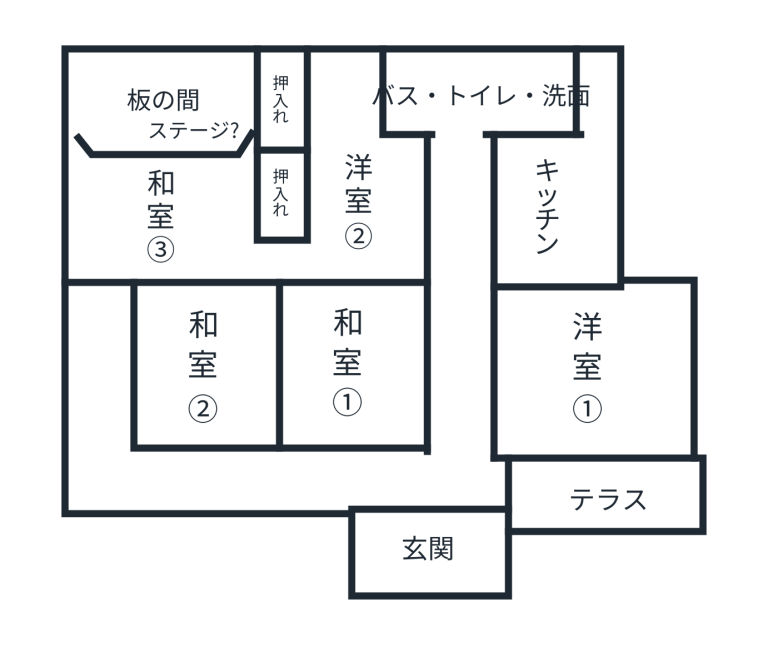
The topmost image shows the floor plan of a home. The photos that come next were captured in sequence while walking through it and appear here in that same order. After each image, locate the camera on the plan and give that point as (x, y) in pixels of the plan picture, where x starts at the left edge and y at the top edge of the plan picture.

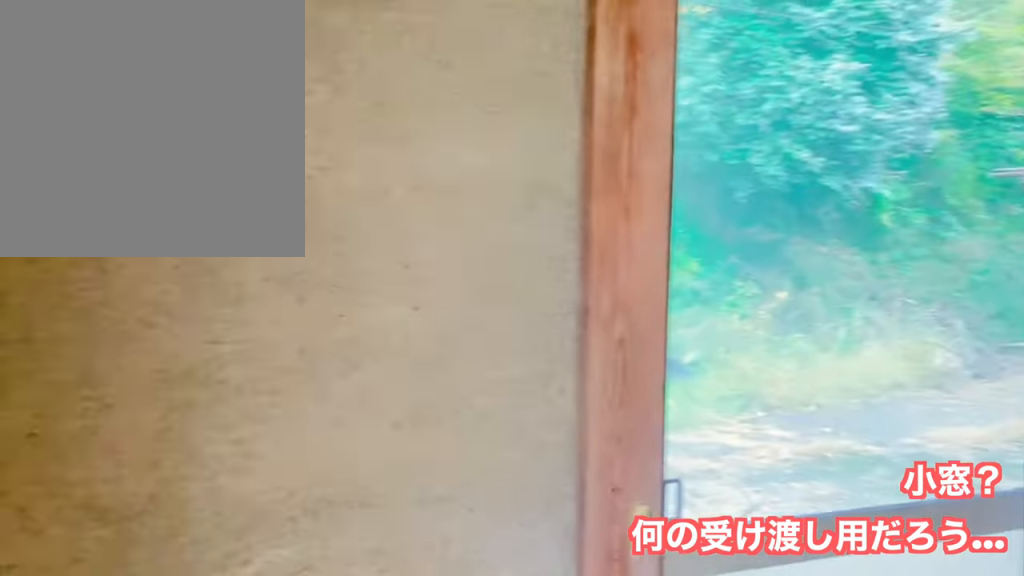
(122, 478)
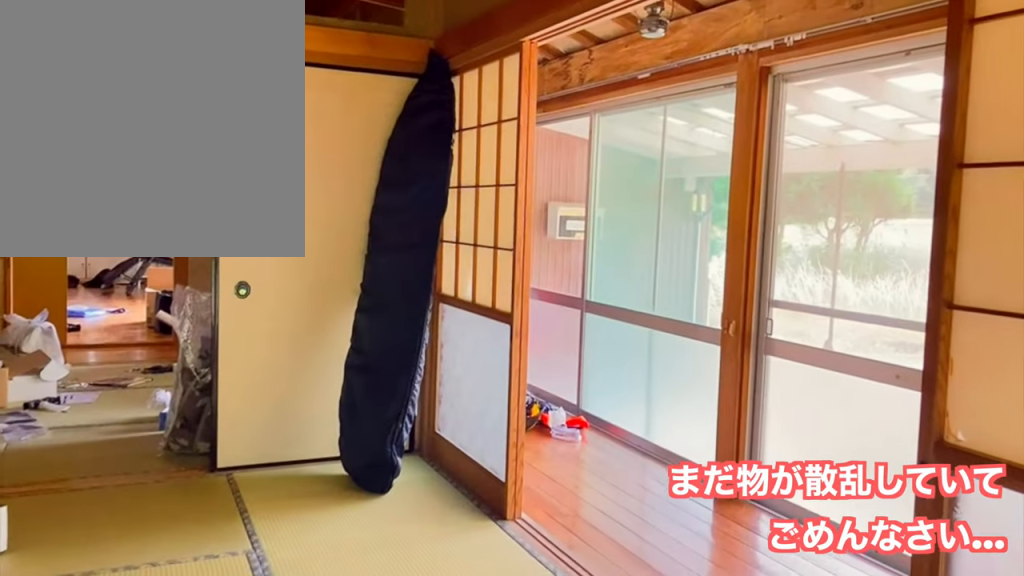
(99, 354)
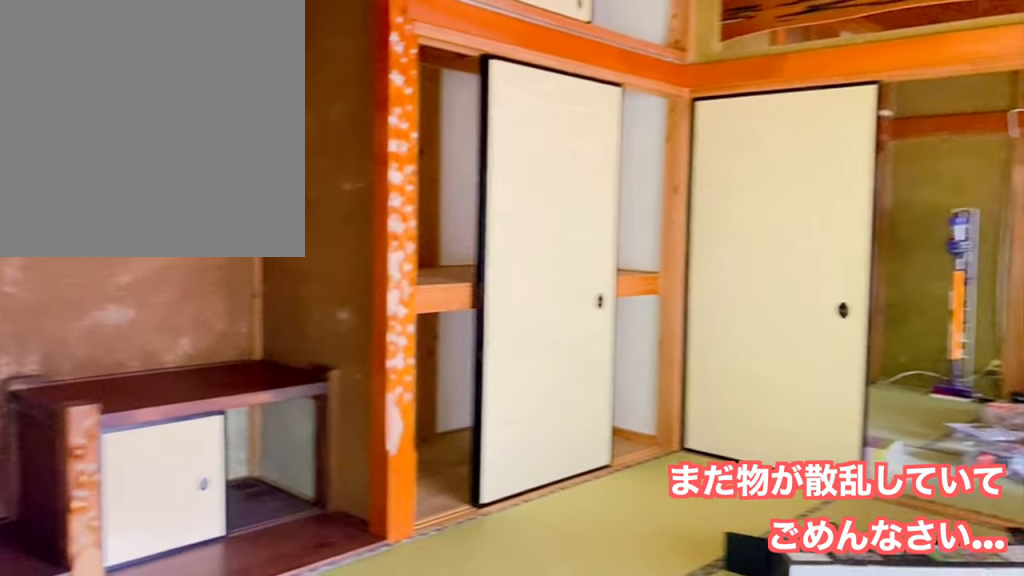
(99, 319)
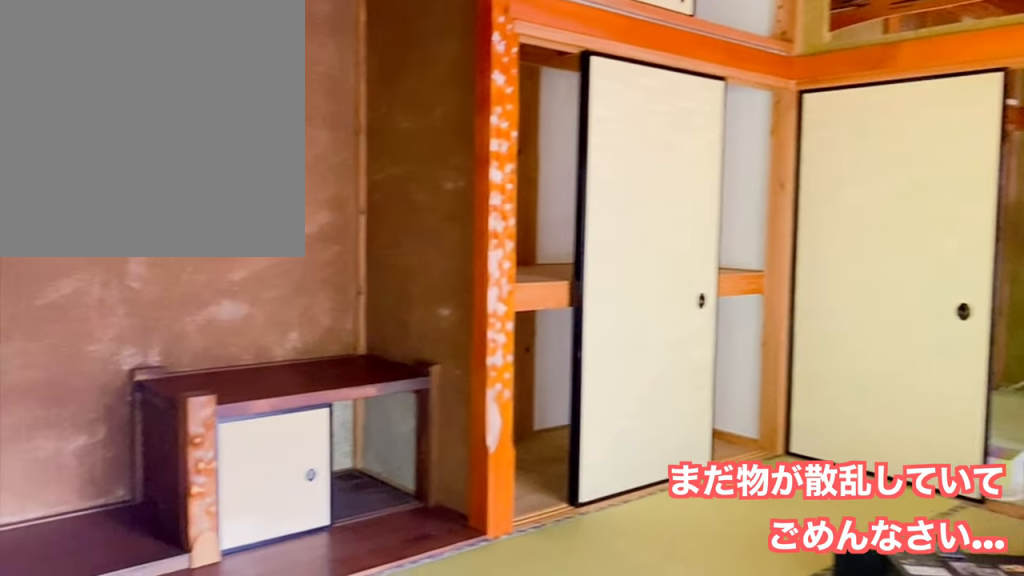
(101, 317)
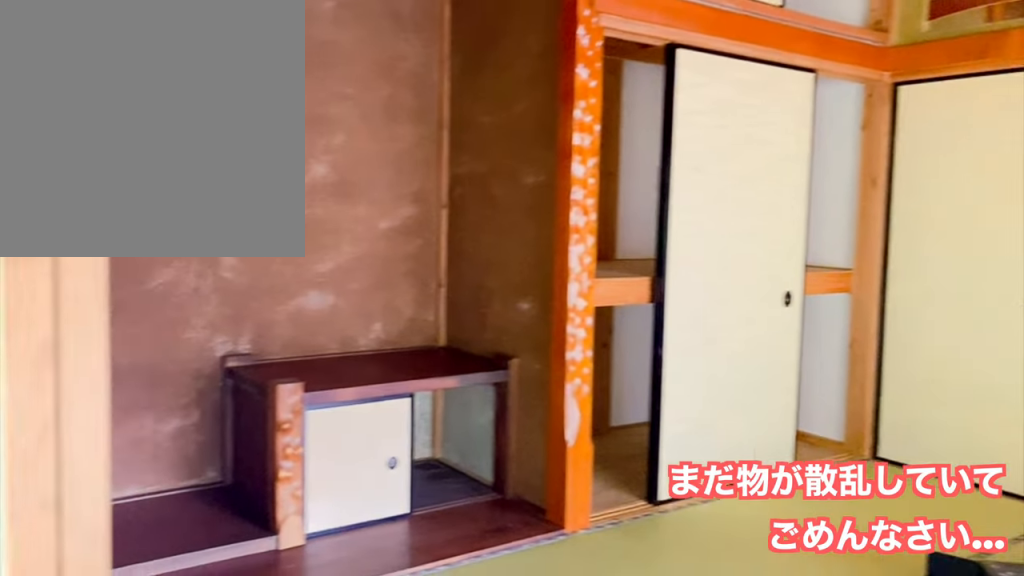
(102, 314)
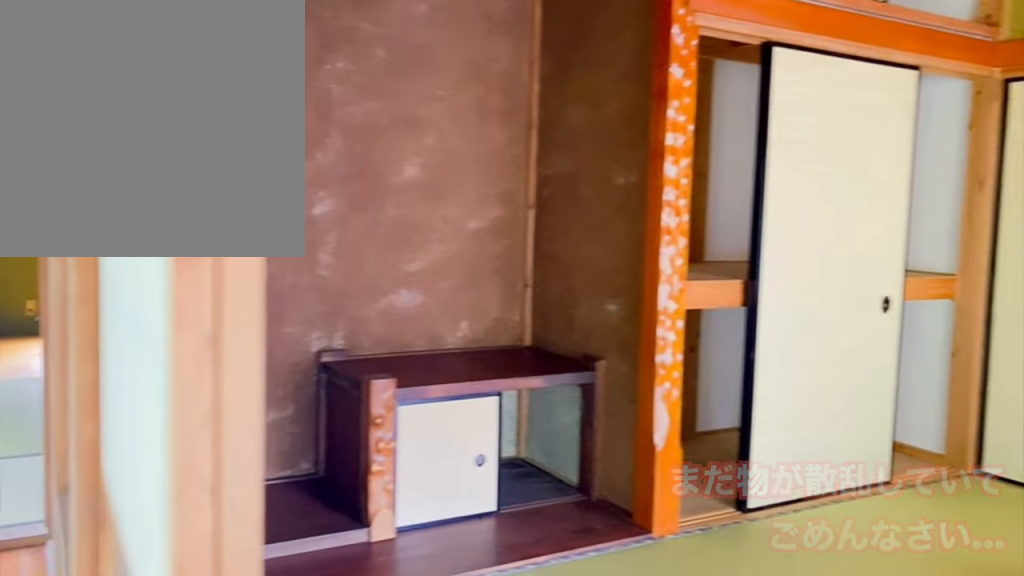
(102, 313)
